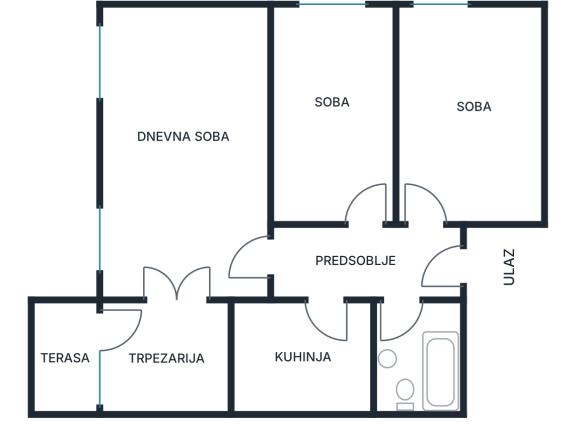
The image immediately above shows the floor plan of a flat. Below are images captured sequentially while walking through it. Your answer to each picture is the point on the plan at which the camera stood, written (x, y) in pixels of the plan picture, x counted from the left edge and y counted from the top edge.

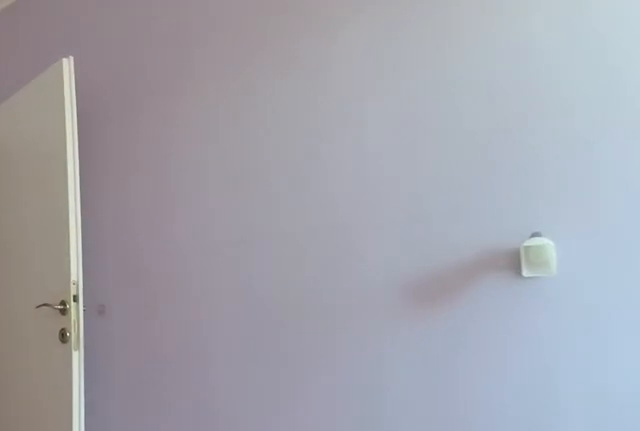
(506, 92)
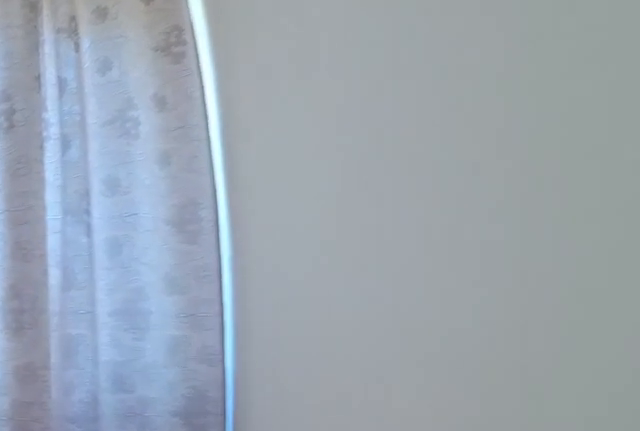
(350, 107)
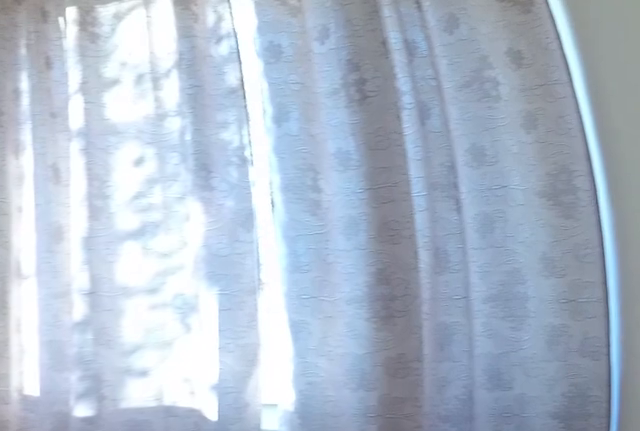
(359, 102)
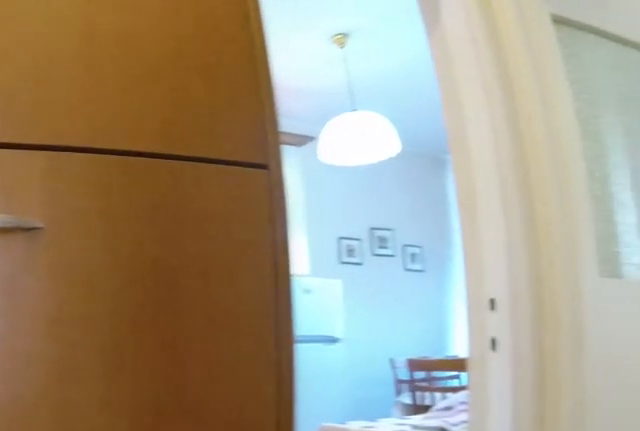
(370, 251)
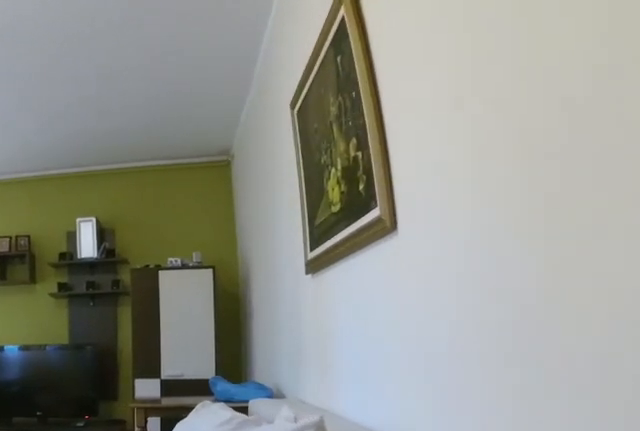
(244, 246)
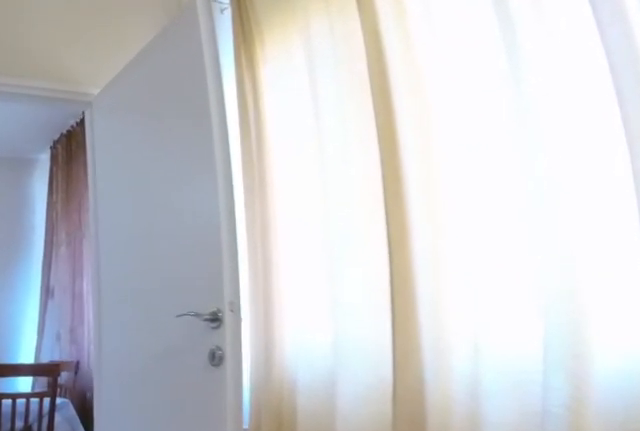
(195, 156)
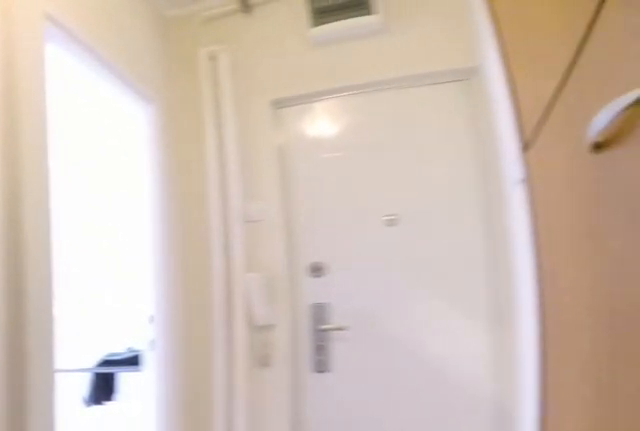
(318, 280)
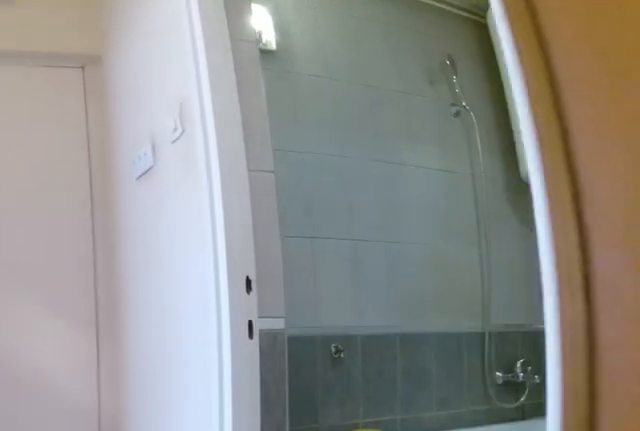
(345, 271)
